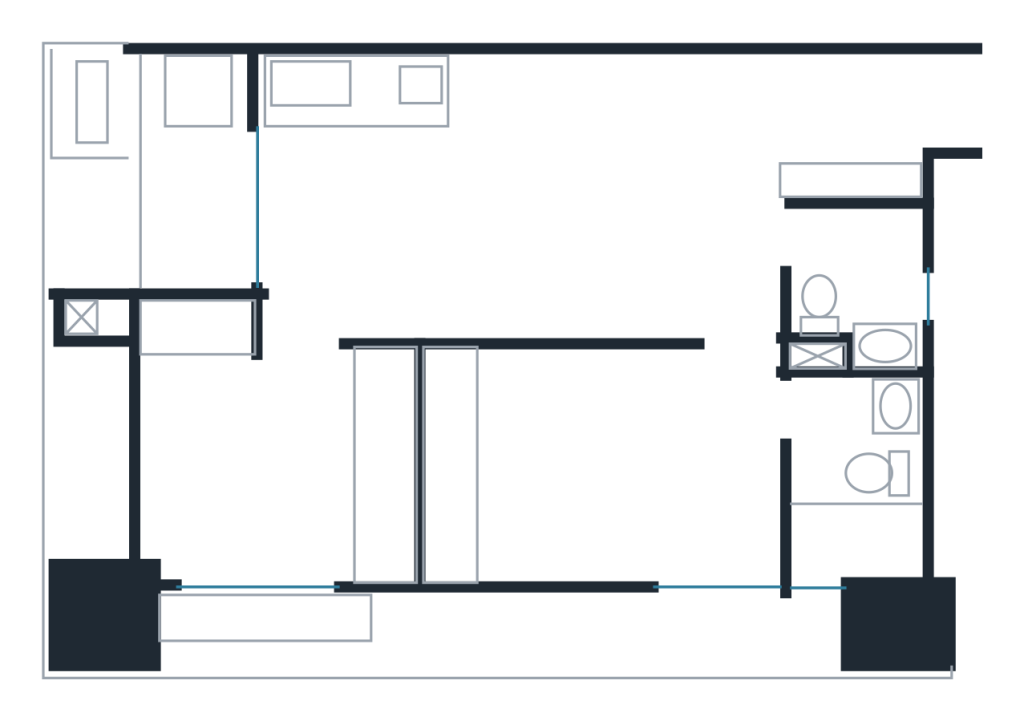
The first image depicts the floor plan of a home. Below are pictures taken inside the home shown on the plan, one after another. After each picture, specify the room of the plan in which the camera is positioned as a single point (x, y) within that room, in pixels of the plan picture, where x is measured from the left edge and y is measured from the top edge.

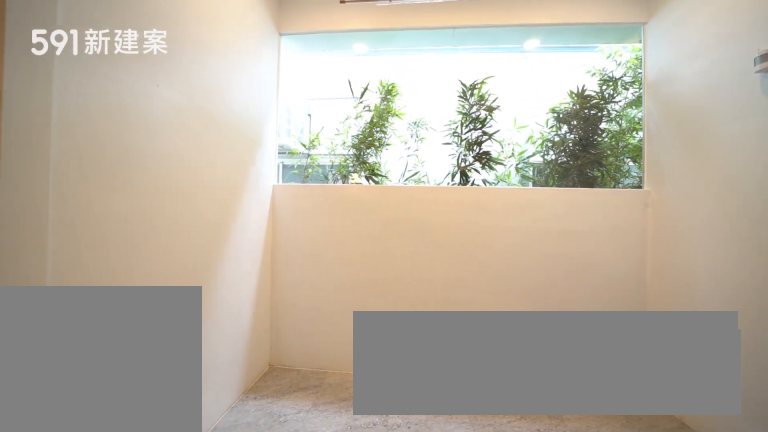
(185, 166)
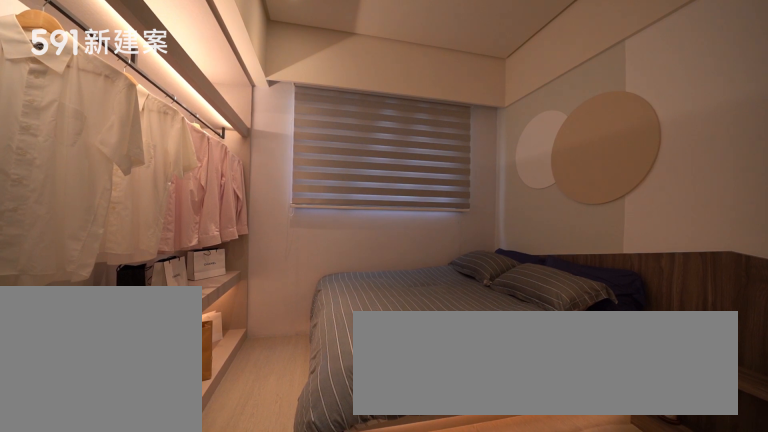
(269, 455)
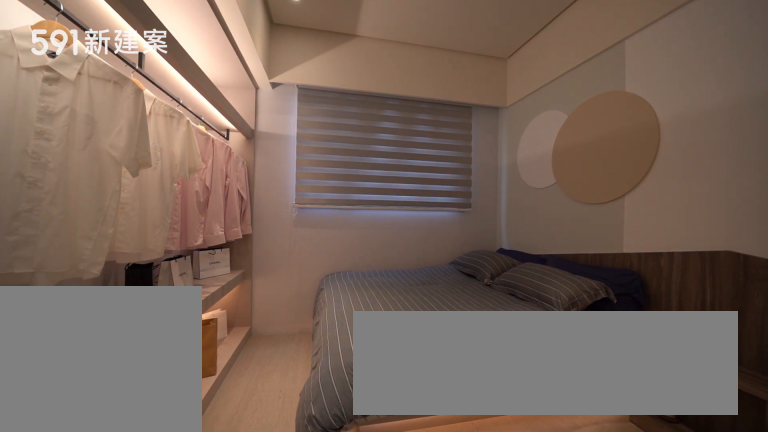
(269, 455)
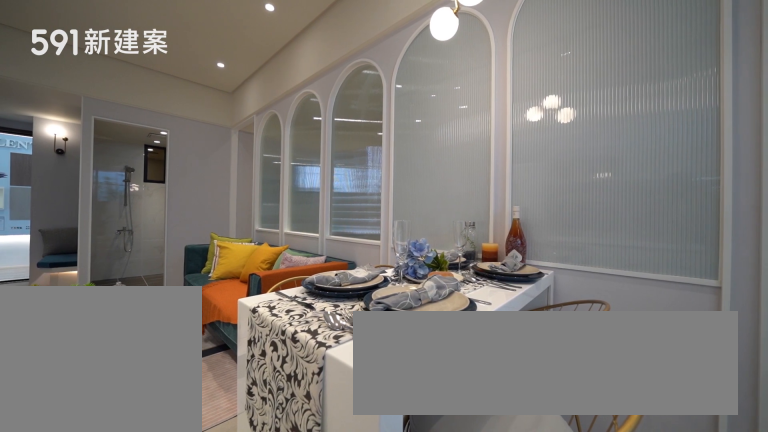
(408, 278)
